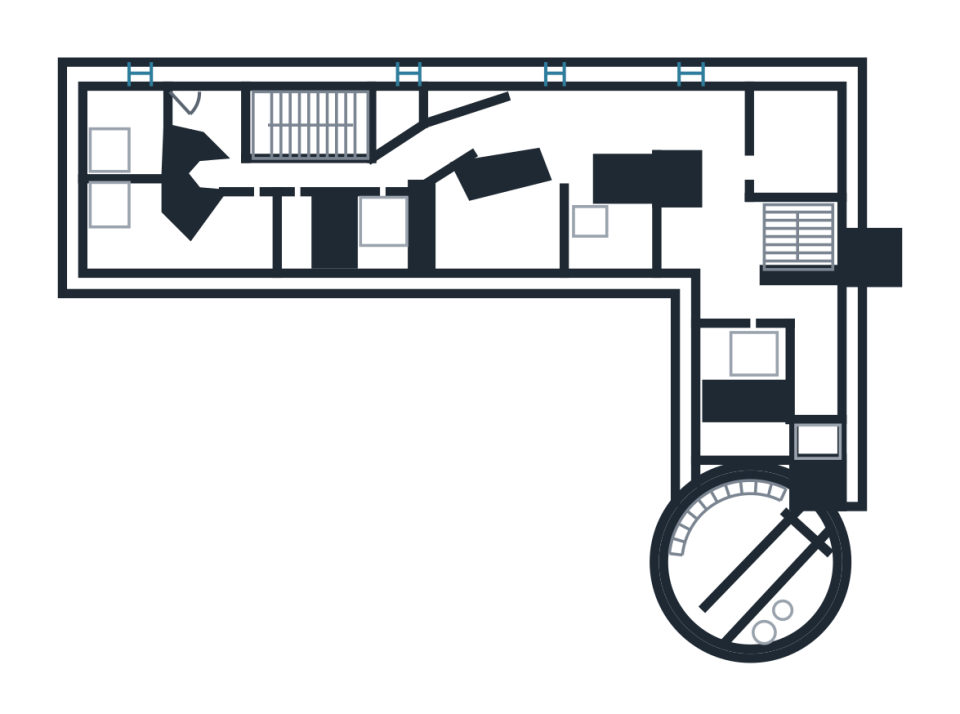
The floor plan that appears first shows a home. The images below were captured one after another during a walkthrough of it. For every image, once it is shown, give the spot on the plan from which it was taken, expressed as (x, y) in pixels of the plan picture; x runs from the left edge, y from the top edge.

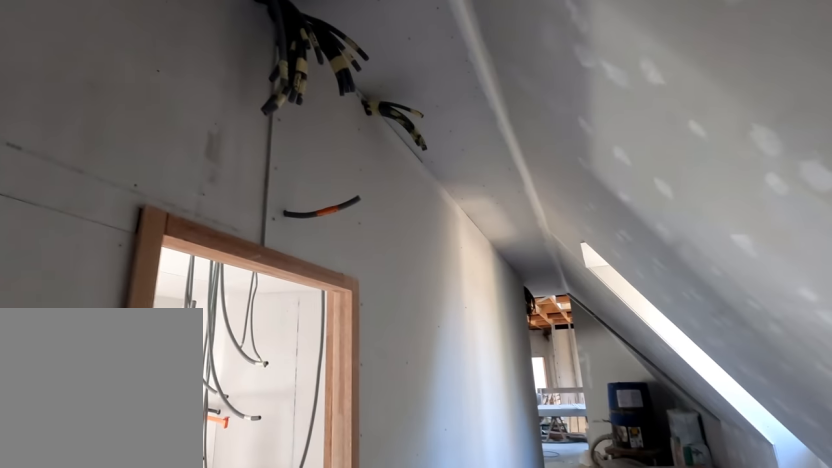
(627, 126)
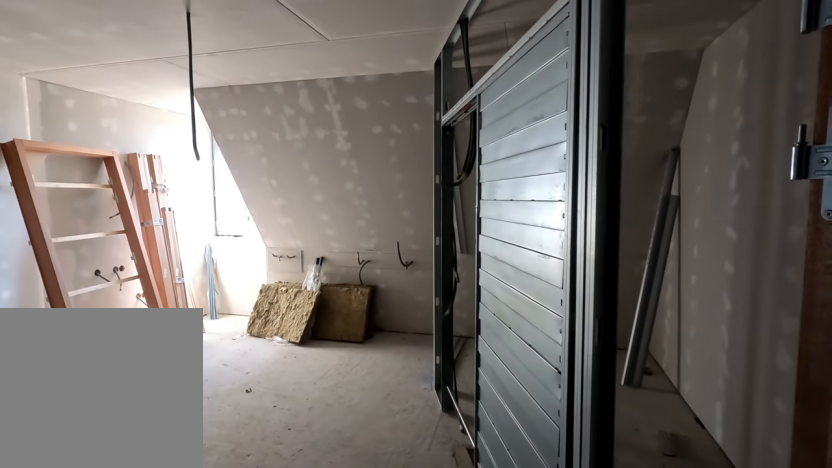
(458, 152)
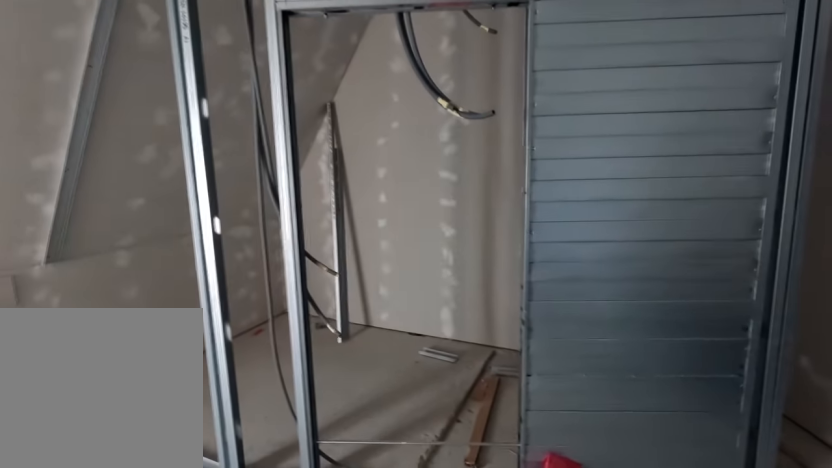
(527, 208)
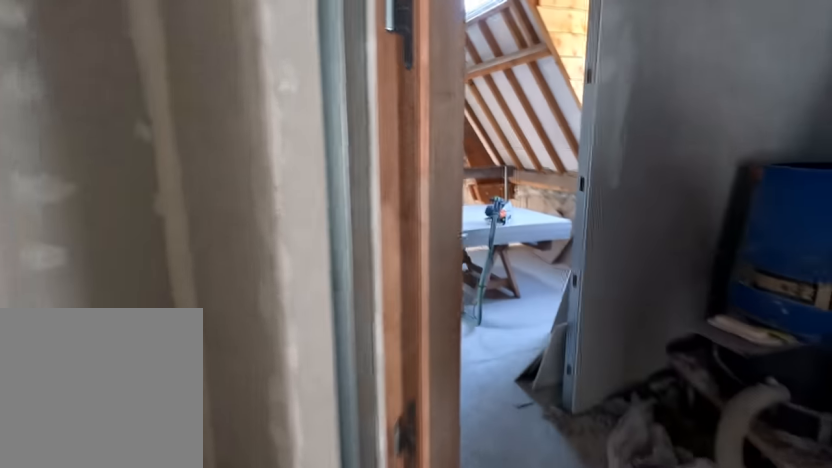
(490, 171)
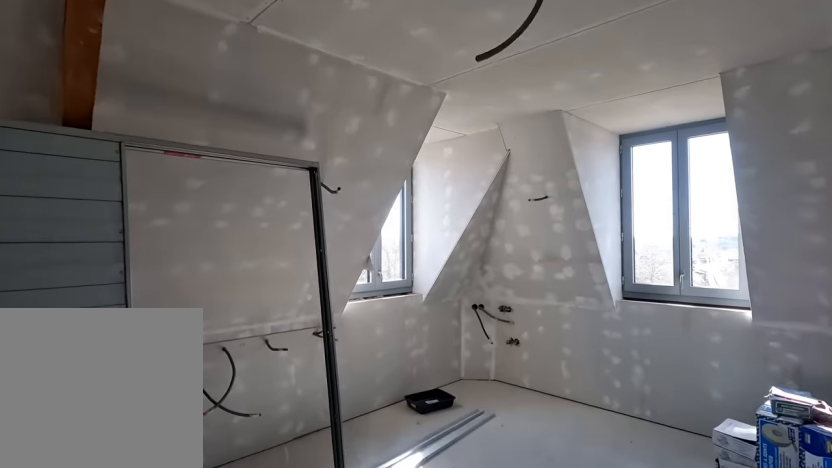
(164, 208)
